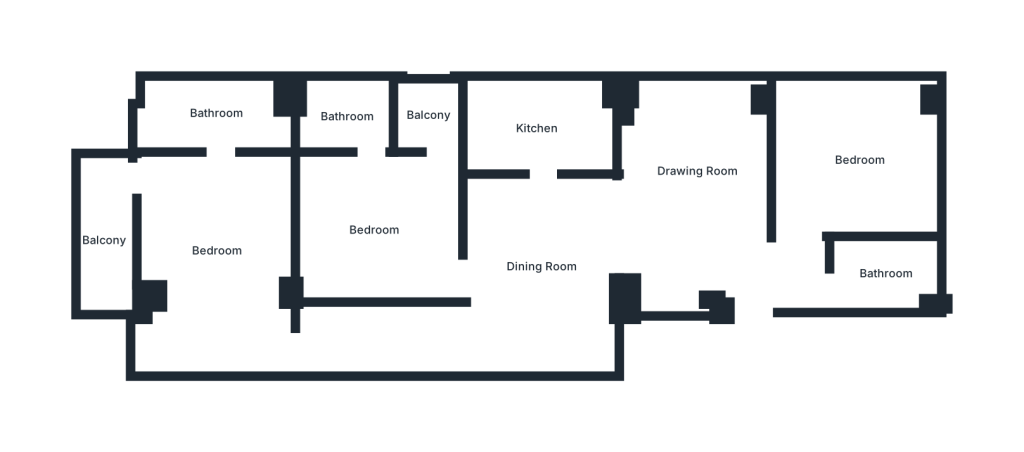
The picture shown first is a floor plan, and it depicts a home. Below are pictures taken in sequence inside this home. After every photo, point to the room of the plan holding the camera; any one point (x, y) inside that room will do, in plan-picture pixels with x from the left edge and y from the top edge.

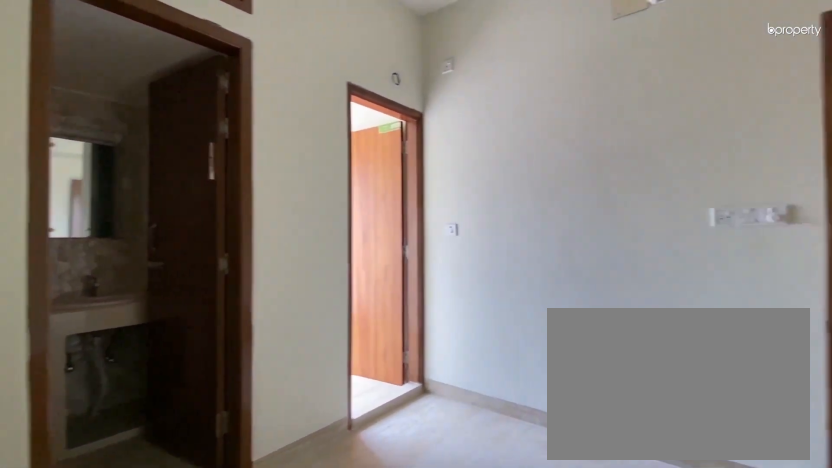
(373, 231)
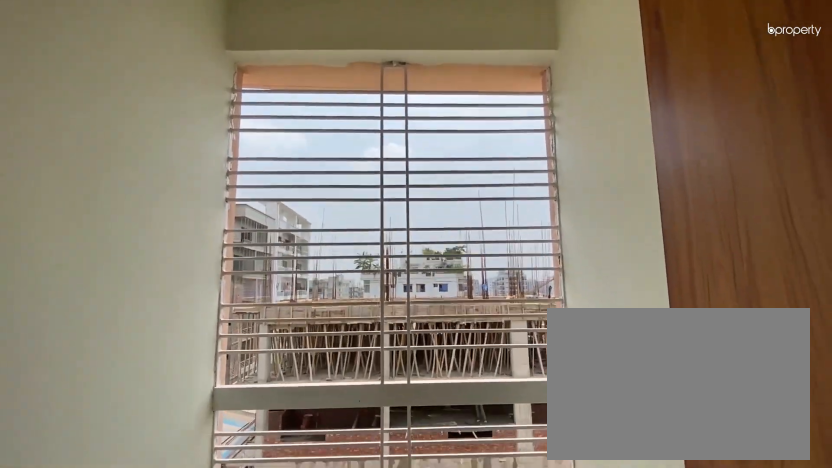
(427, 115)
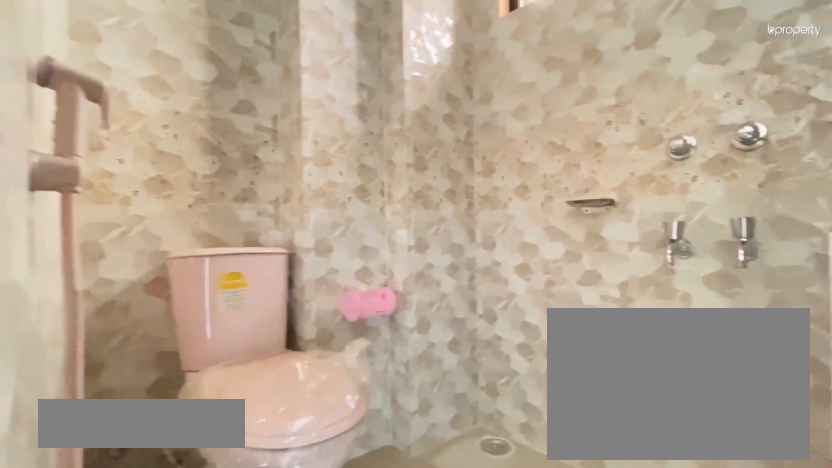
(344, 117)
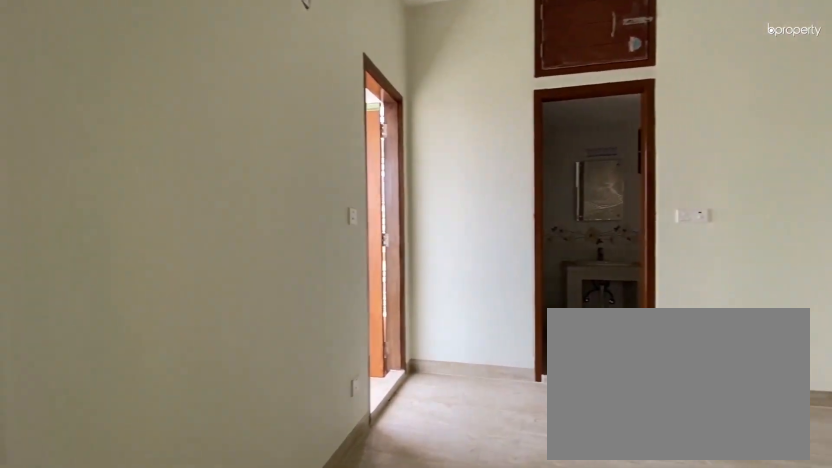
(215, 252)
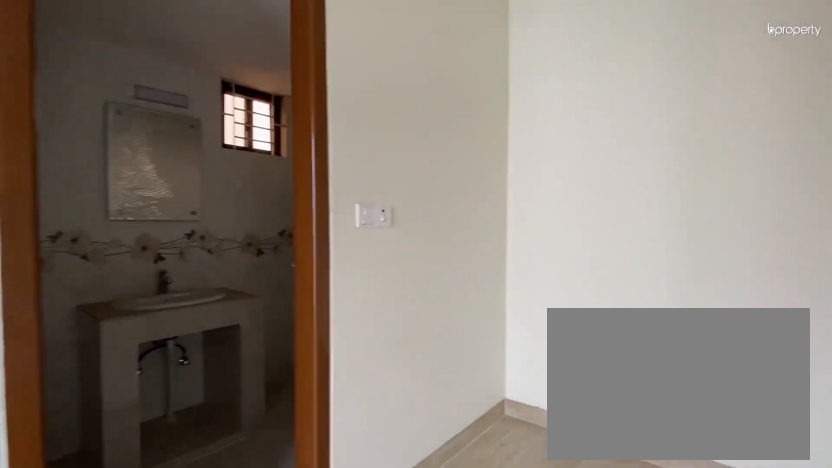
(215, 252)
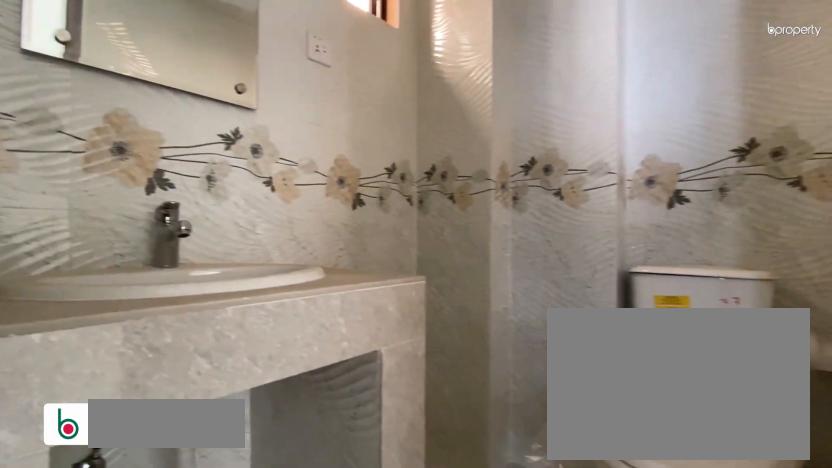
(216, 114)
